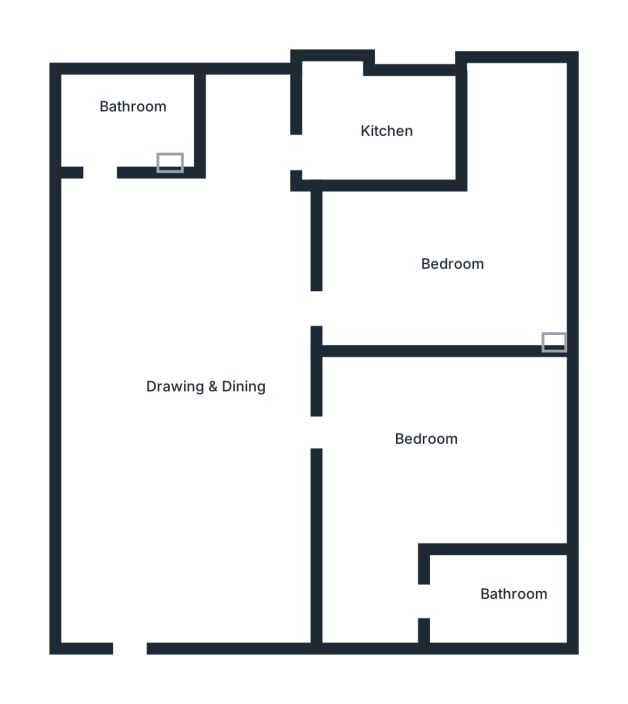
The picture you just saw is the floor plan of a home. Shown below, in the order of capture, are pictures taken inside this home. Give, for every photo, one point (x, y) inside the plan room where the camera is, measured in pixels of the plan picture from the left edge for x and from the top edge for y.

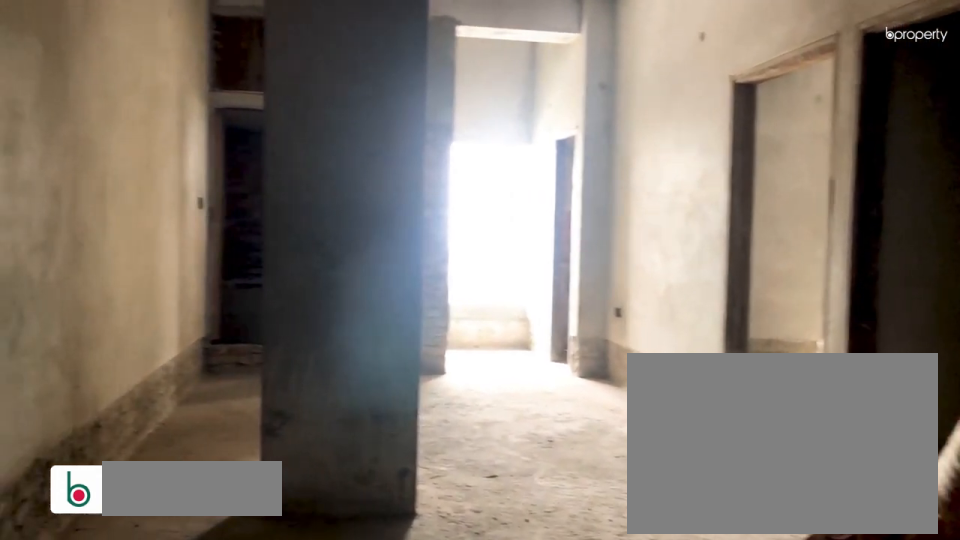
(148, 381)
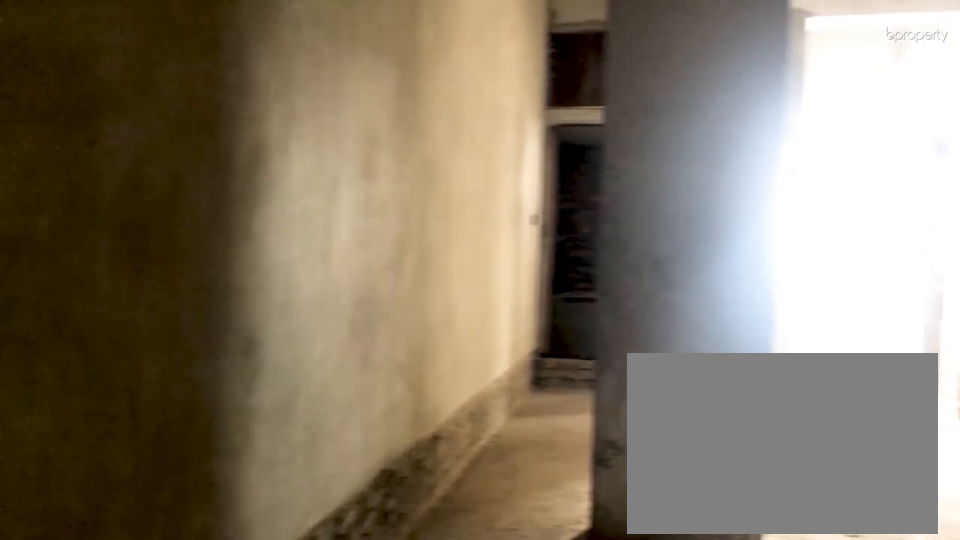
(148, 381)
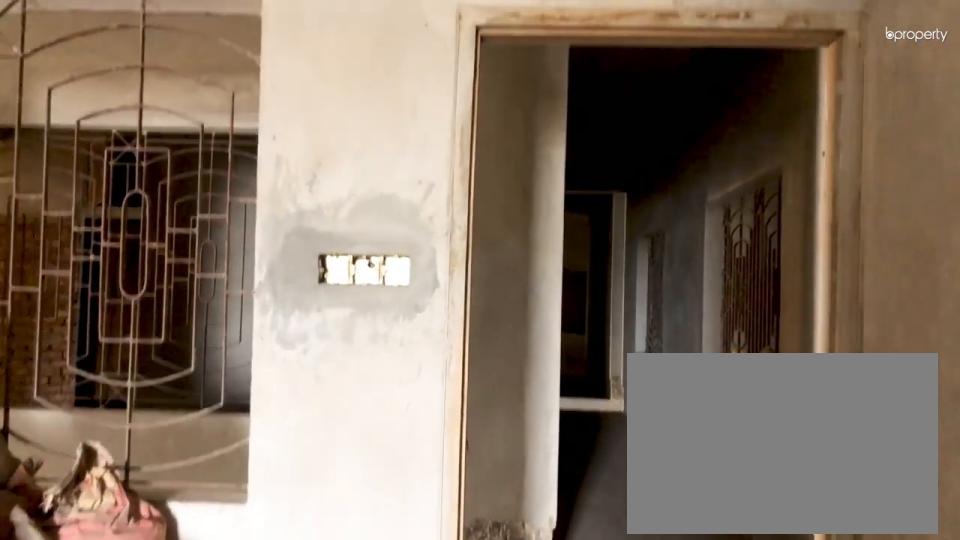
(149, 381)
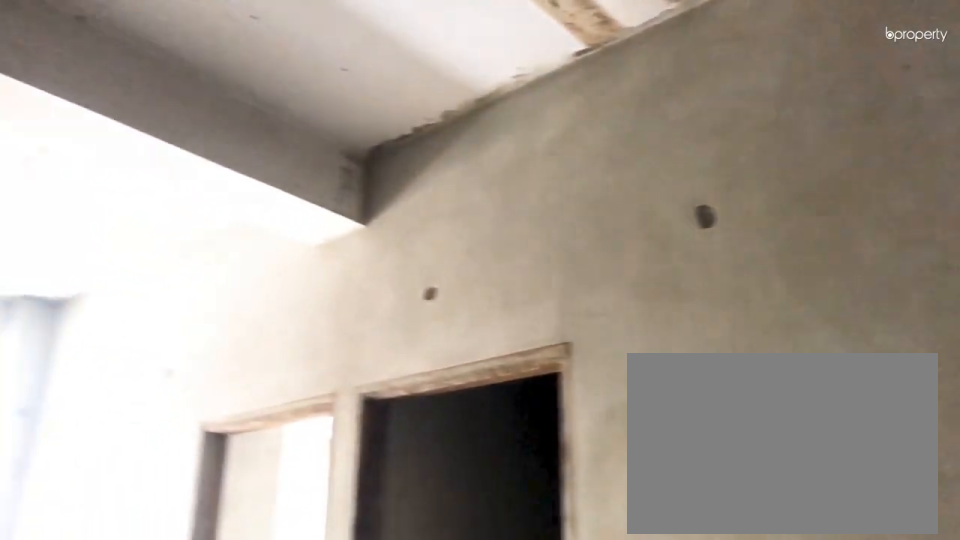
(149, 381)
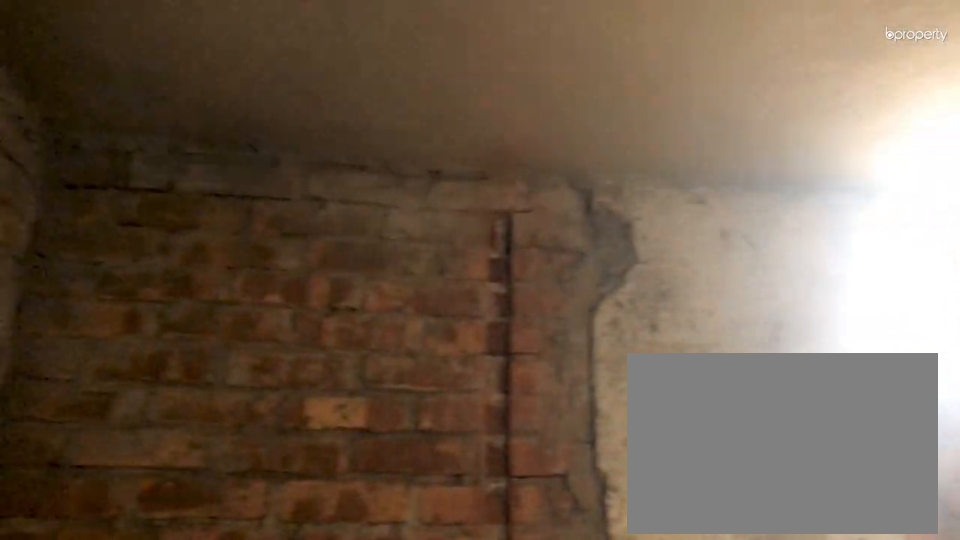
(120, 121)
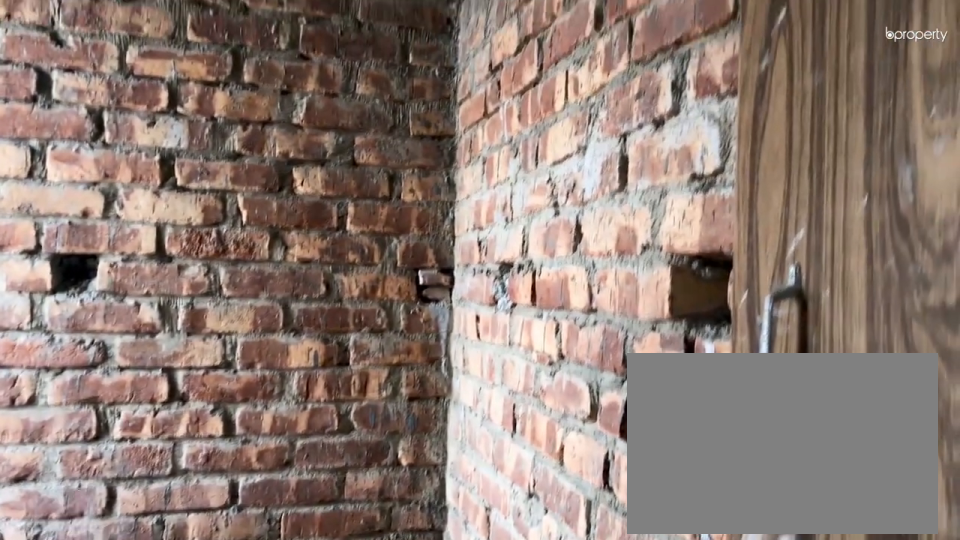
(379, 131)
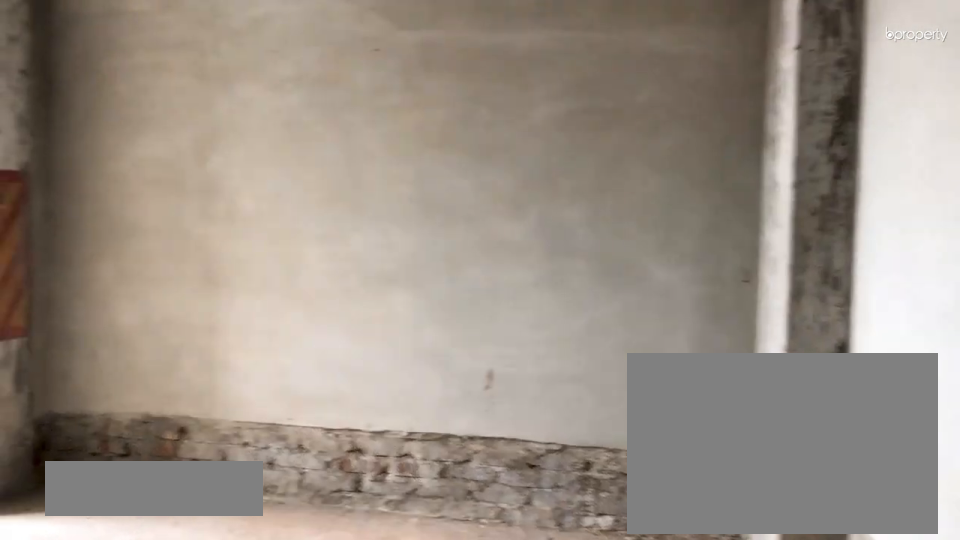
(466, 271)
